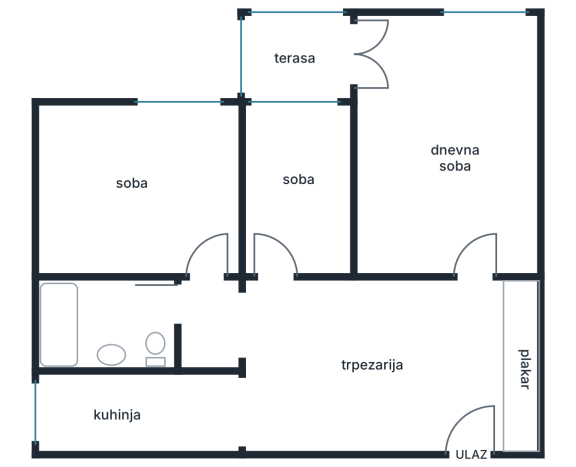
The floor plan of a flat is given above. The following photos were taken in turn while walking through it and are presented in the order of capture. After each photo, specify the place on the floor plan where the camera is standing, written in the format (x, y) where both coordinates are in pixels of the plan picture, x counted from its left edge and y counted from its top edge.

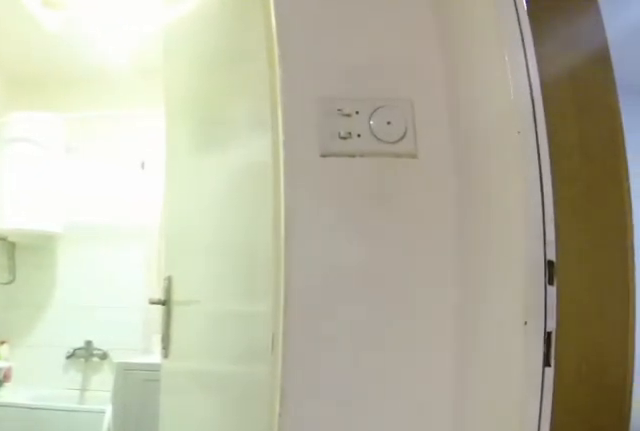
(255, 312)
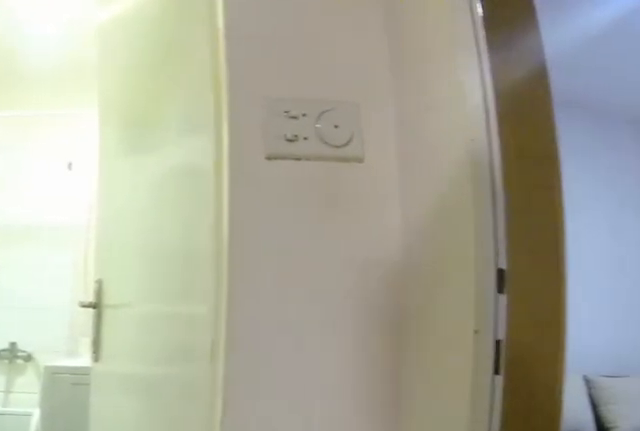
(250, 312)
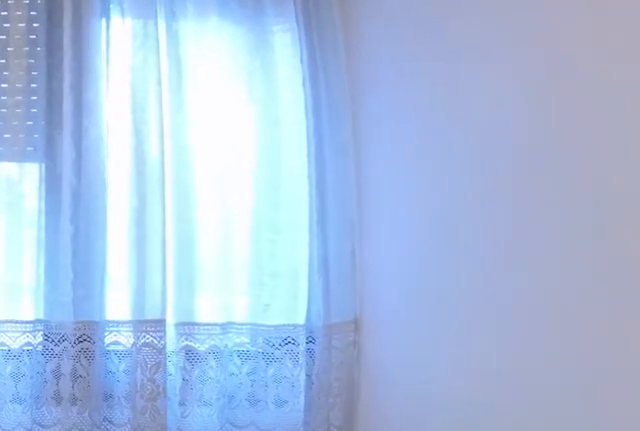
(215, 195)
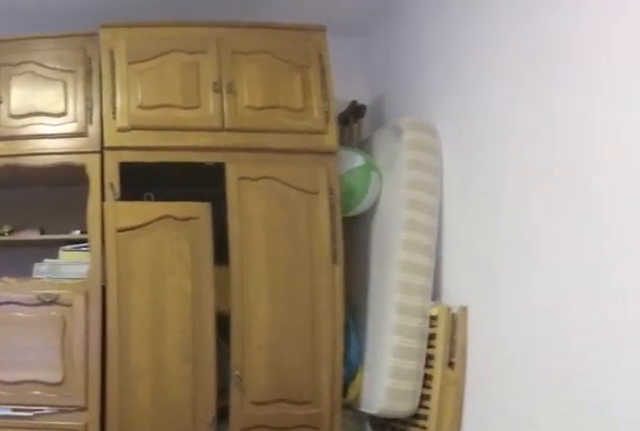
(139, 127)
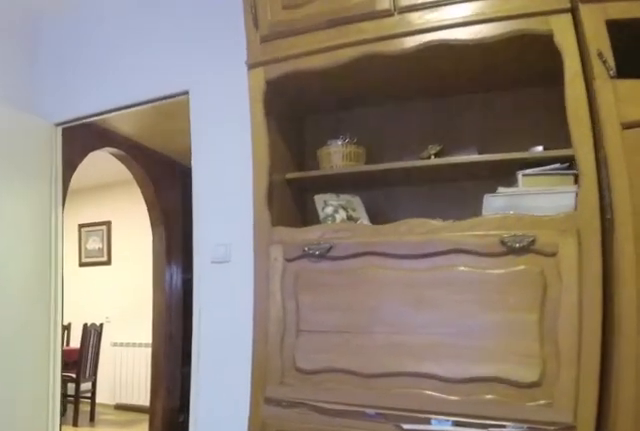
(164, 173)
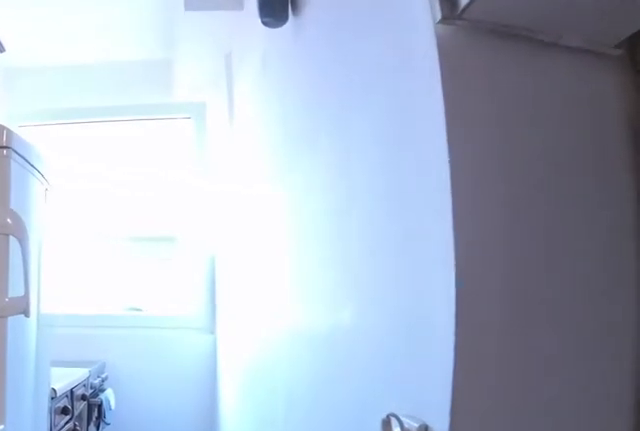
(227, 412)
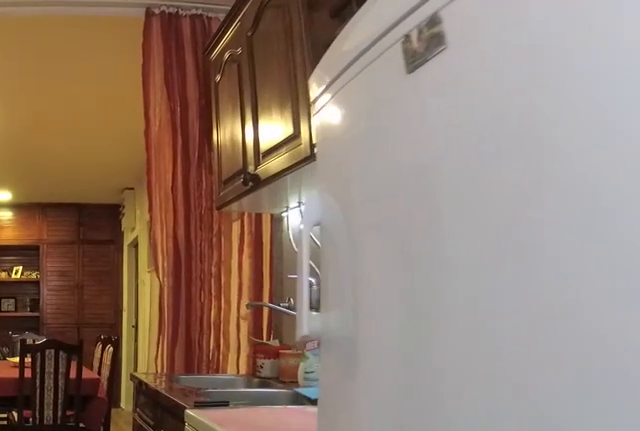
(108, 409)
